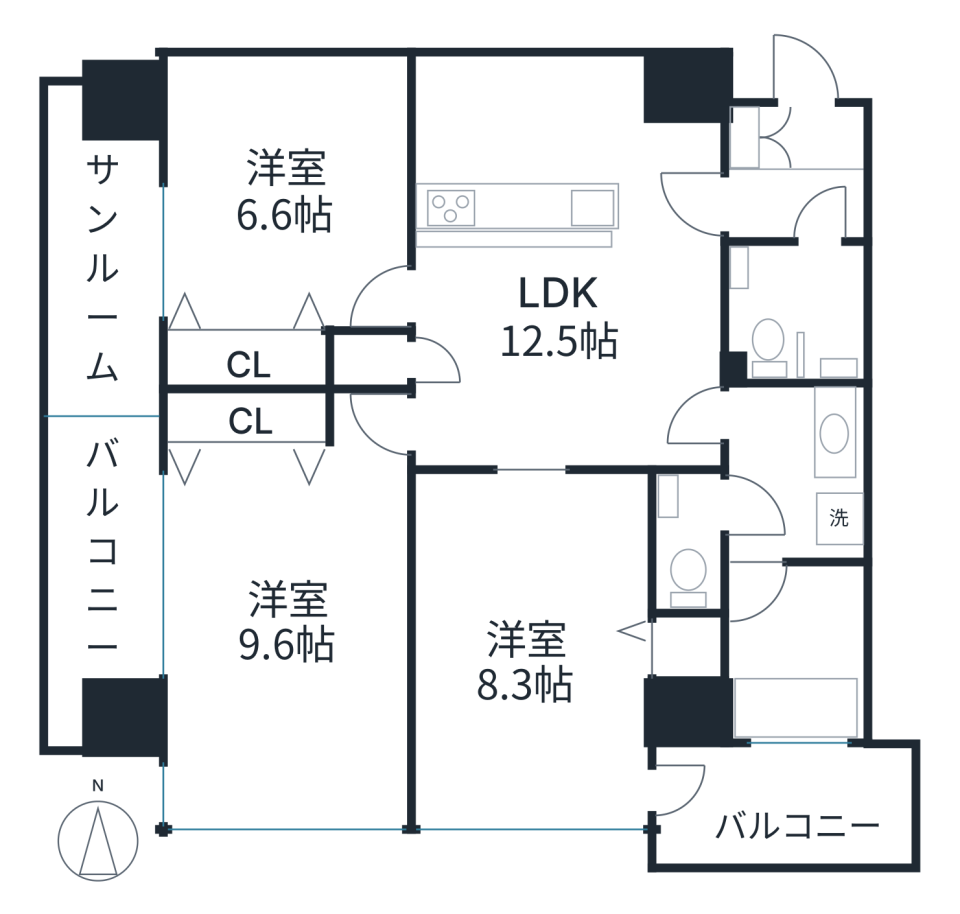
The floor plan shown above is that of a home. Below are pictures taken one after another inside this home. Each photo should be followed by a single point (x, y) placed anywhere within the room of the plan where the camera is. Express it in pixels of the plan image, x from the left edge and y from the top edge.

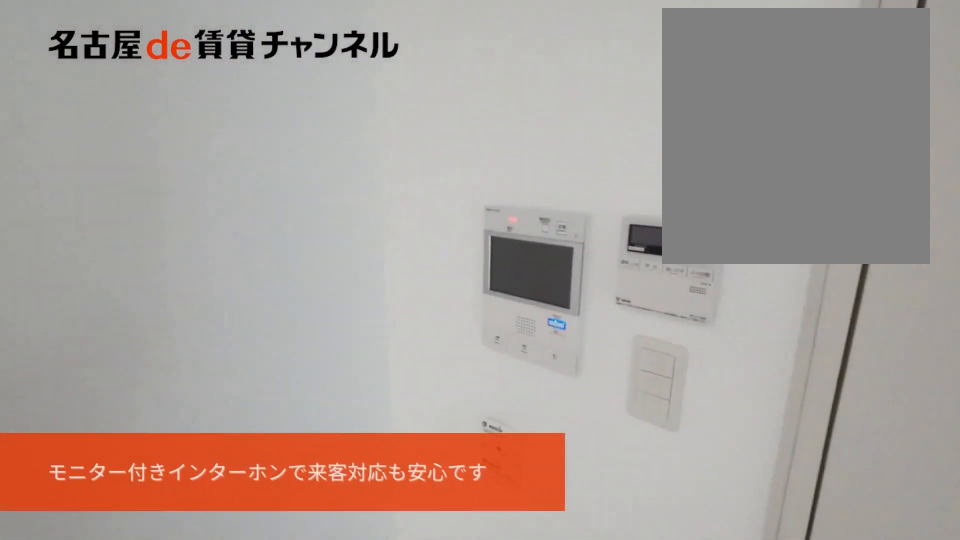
(577, 147)
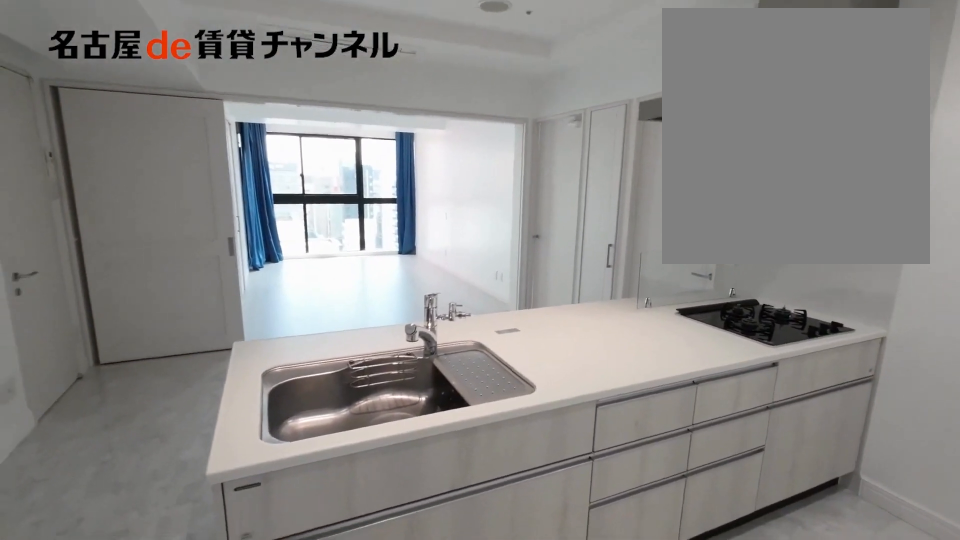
(558, 416)
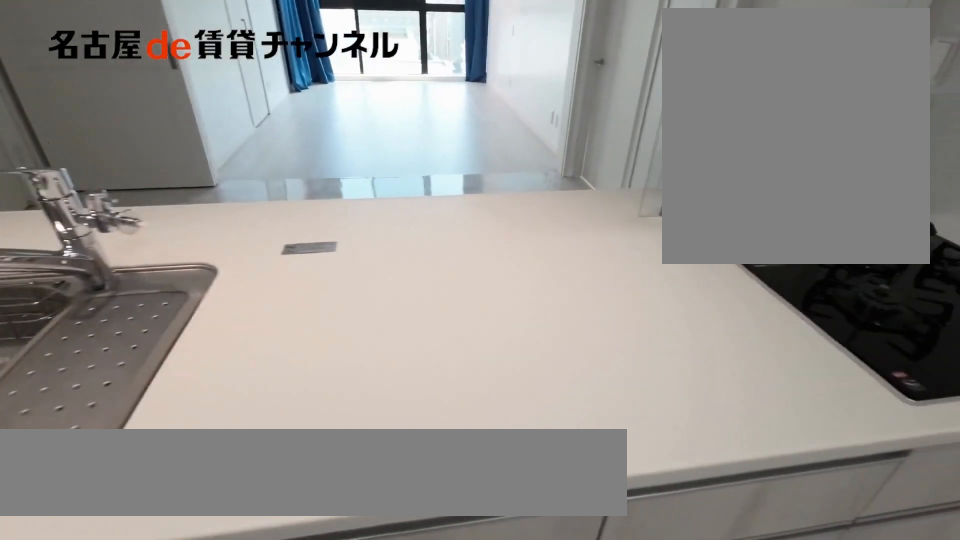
(509, 215)
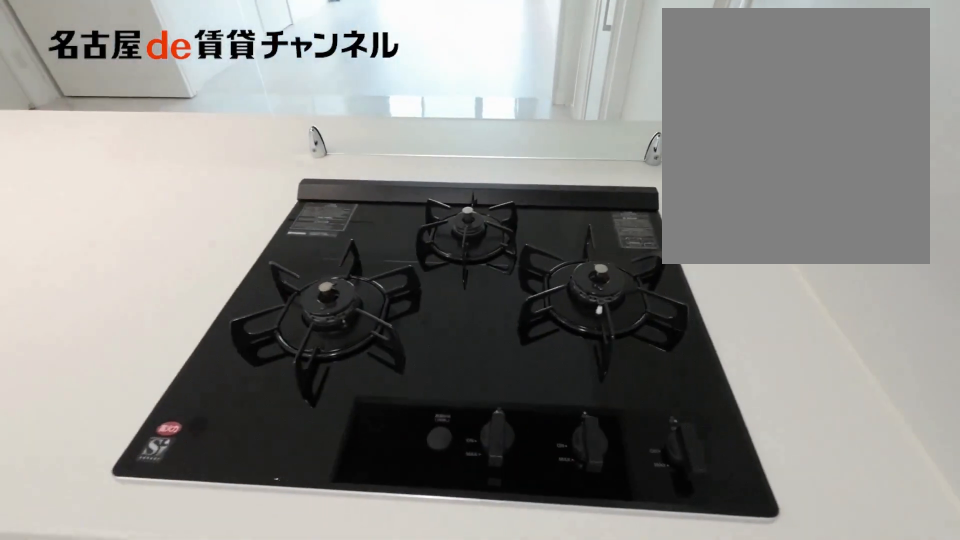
(509, 215)
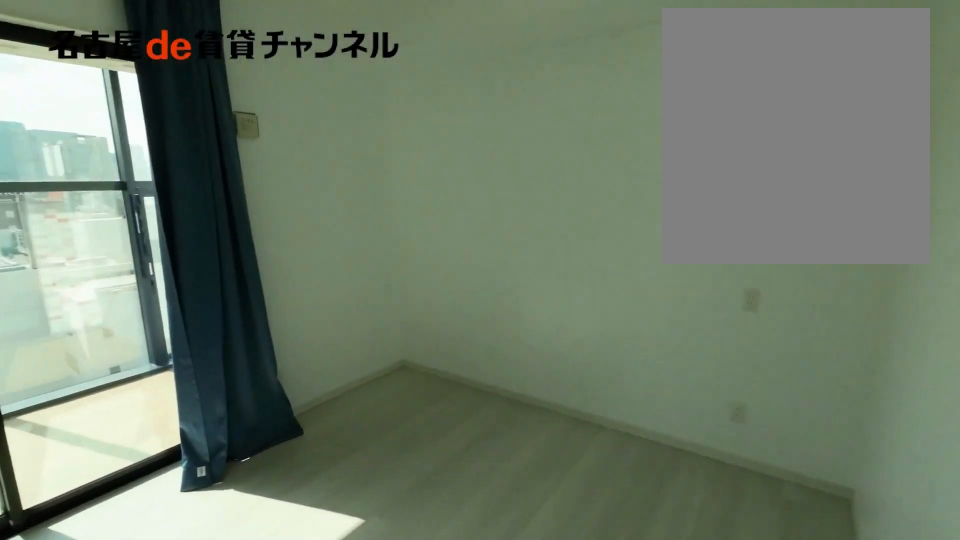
(288, 193)
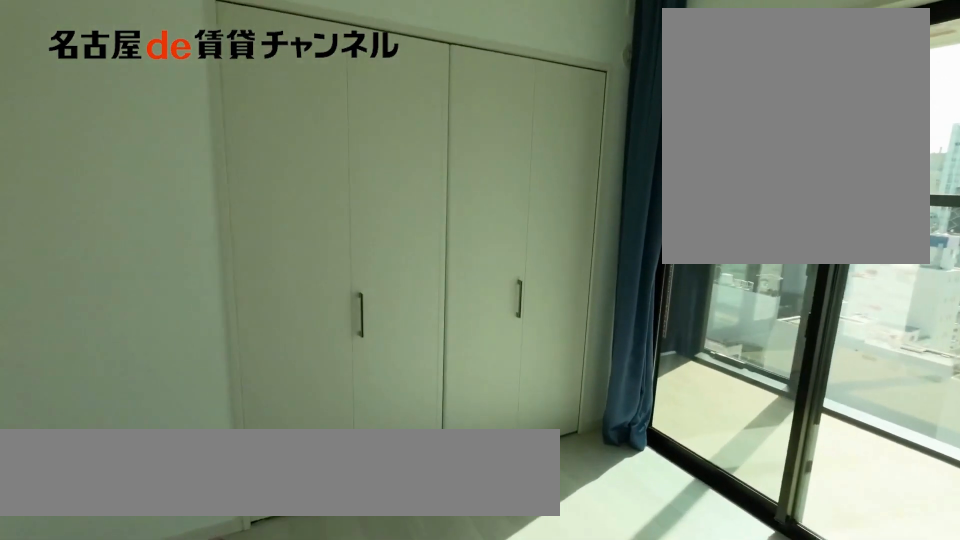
(288, 193)
